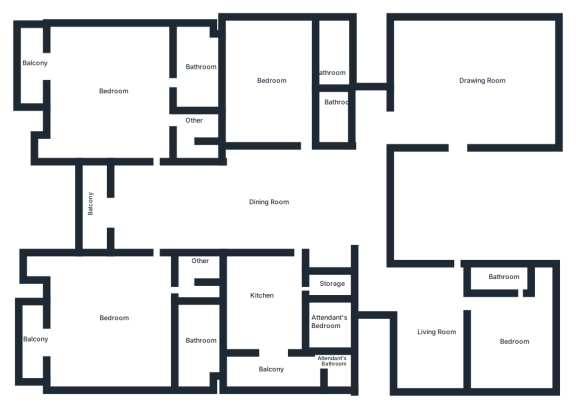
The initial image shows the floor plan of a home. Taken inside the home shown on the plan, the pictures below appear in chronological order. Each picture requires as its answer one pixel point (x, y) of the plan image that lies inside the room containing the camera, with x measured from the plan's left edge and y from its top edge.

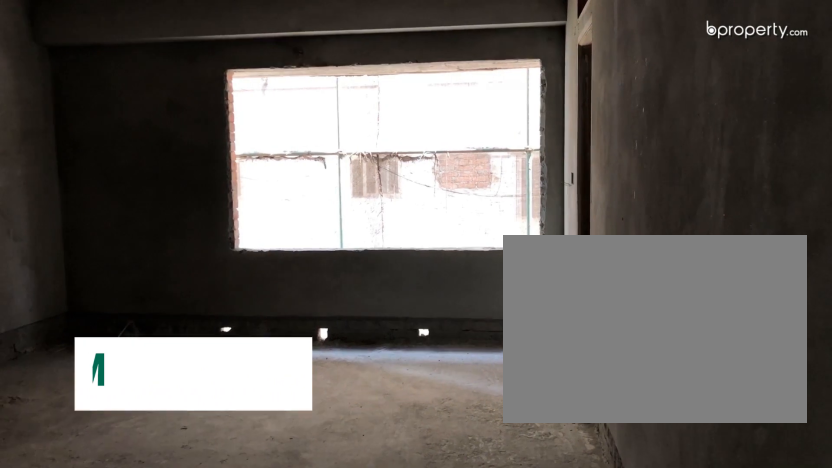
(272, 89)
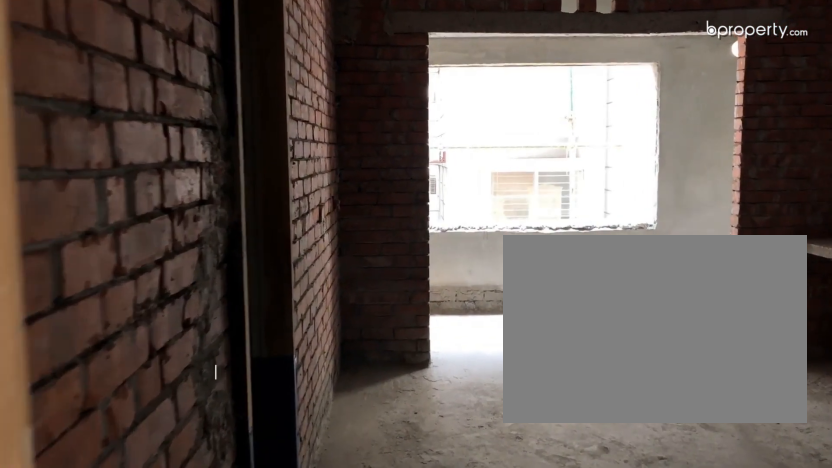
(264, 314)
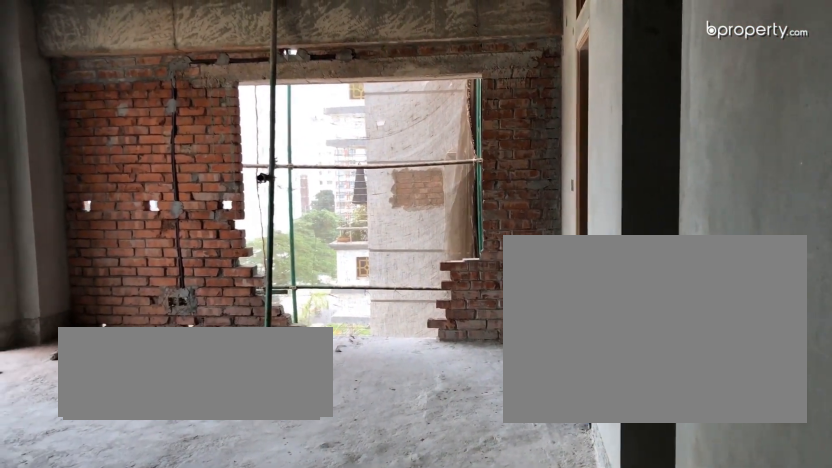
(125, 100)
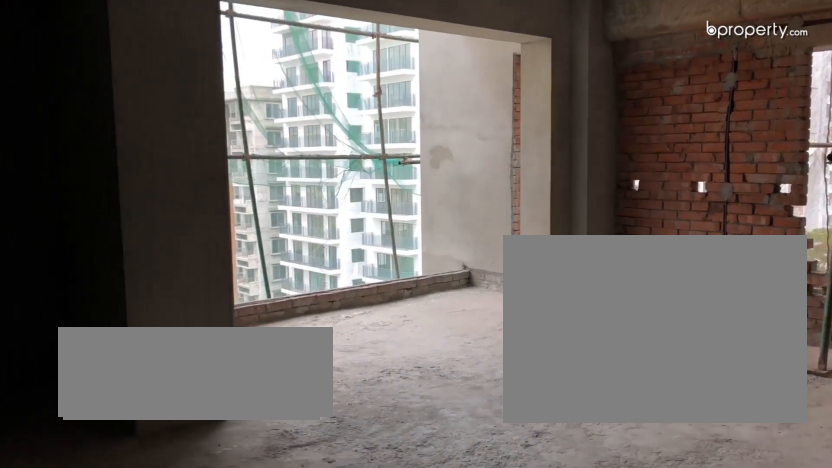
(125, 100)
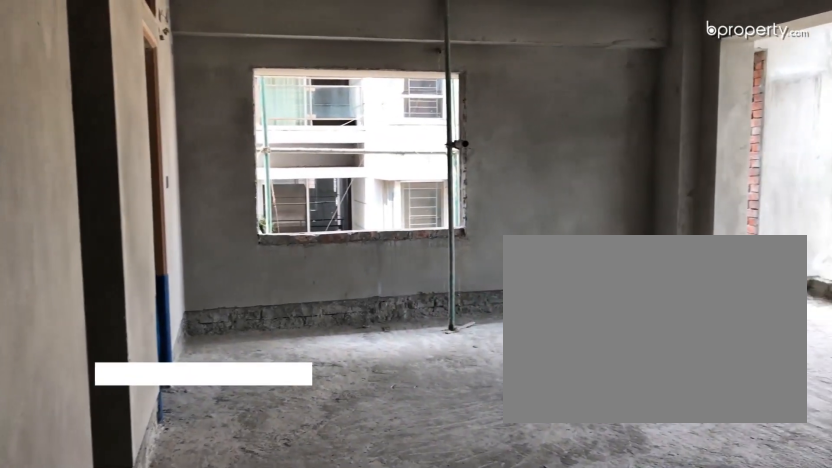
(113, 313)
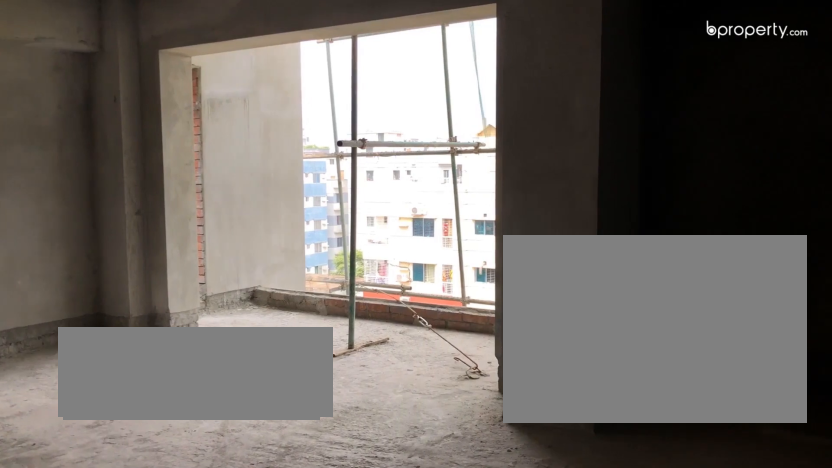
(113, 313)
